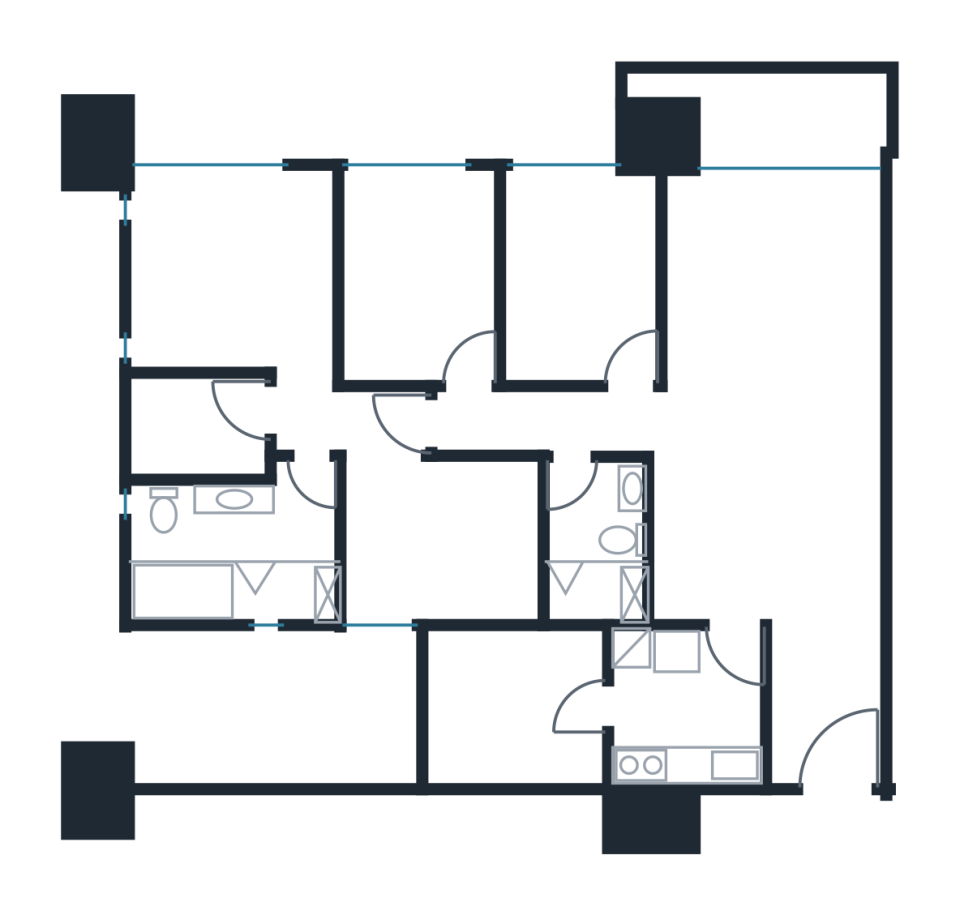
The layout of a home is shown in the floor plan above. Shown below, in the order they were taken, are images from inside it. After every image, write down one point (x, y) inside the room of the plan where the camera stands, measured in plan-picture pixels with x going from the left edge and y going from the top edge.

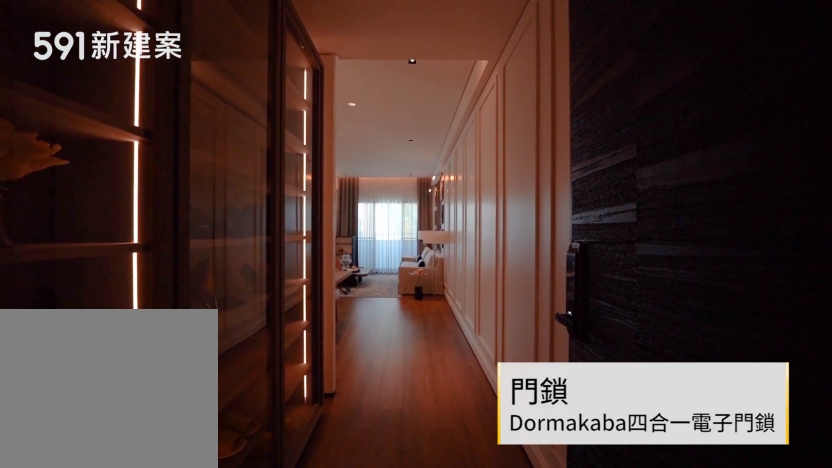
(825, 702)
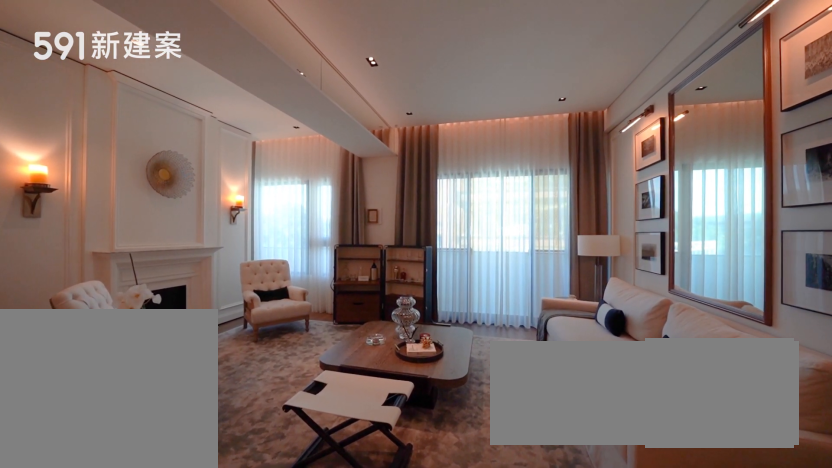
(688, 277)
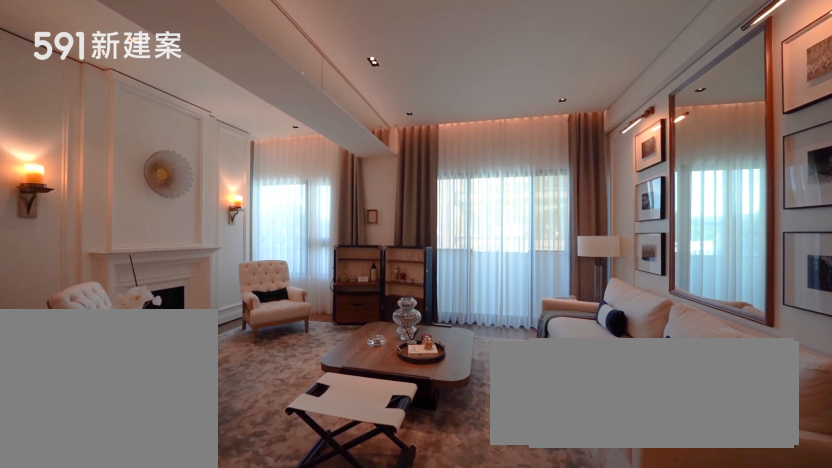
(688, 277)
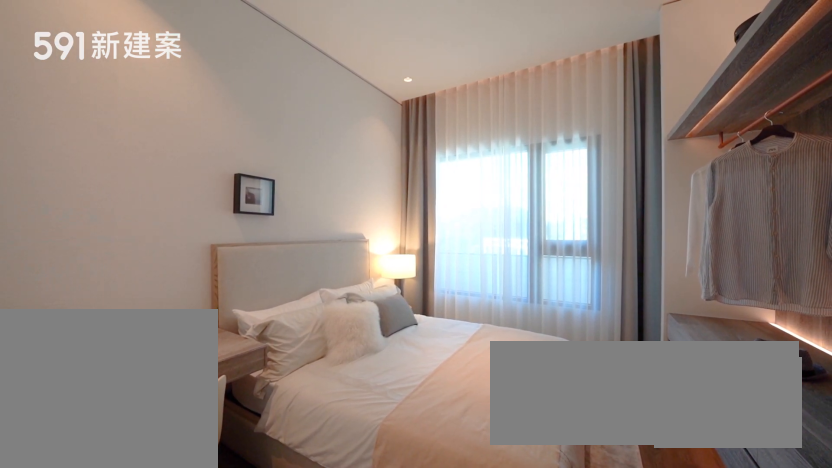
(412, 269)
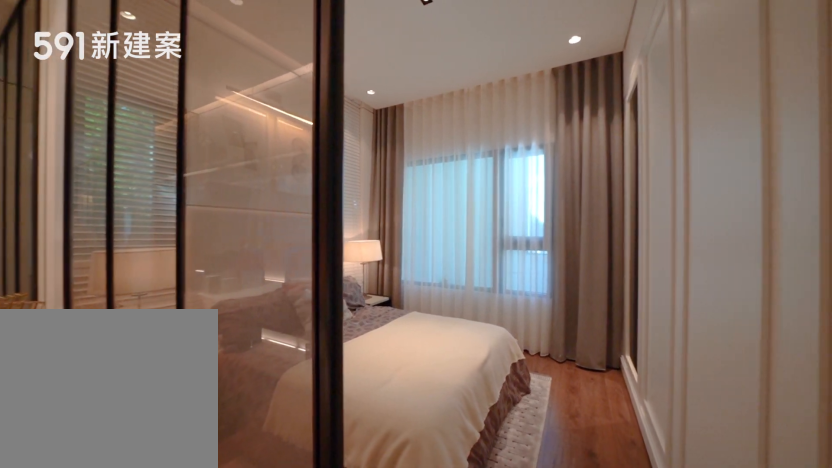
(228, 318)
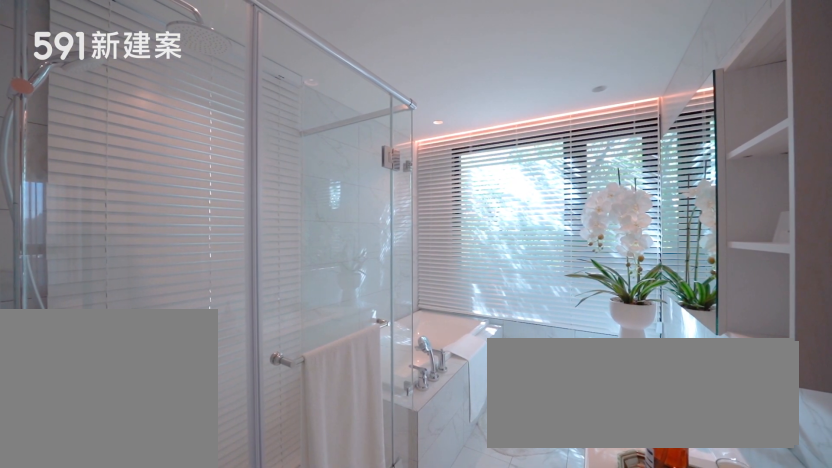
(224, 547)
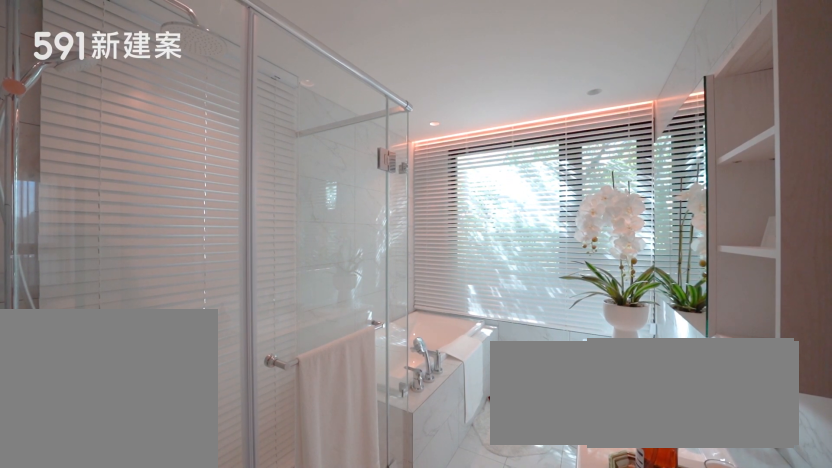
(224, 547)
